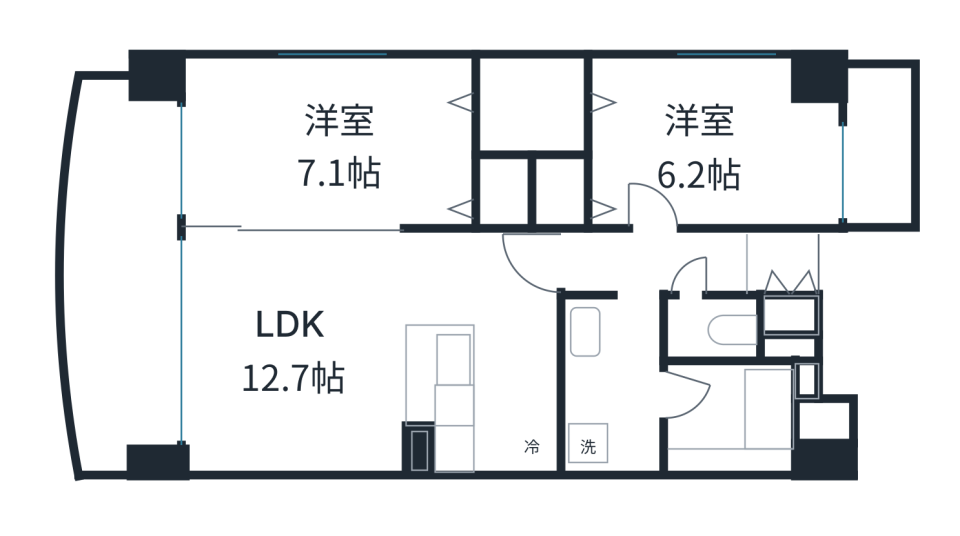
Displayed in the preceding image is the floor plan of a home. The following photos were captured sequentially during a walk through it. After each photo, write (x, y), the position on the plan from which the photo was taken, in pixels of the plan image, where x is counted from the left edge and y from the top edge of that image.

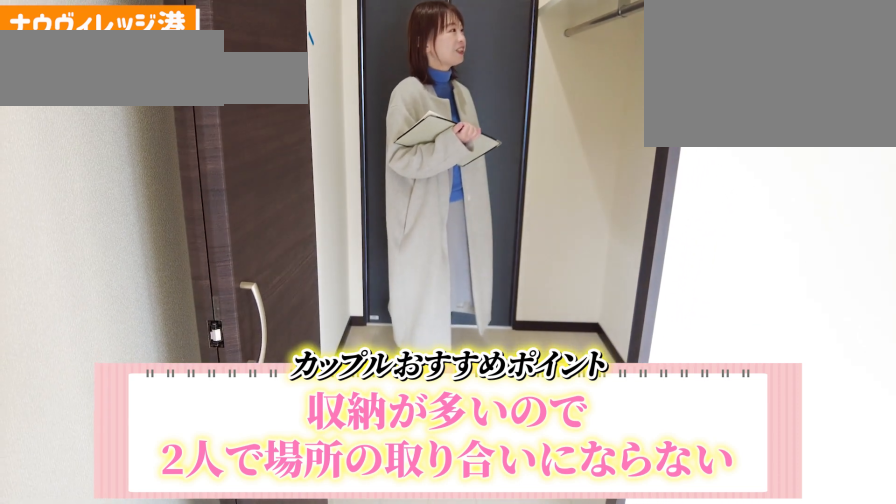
(533, 97)
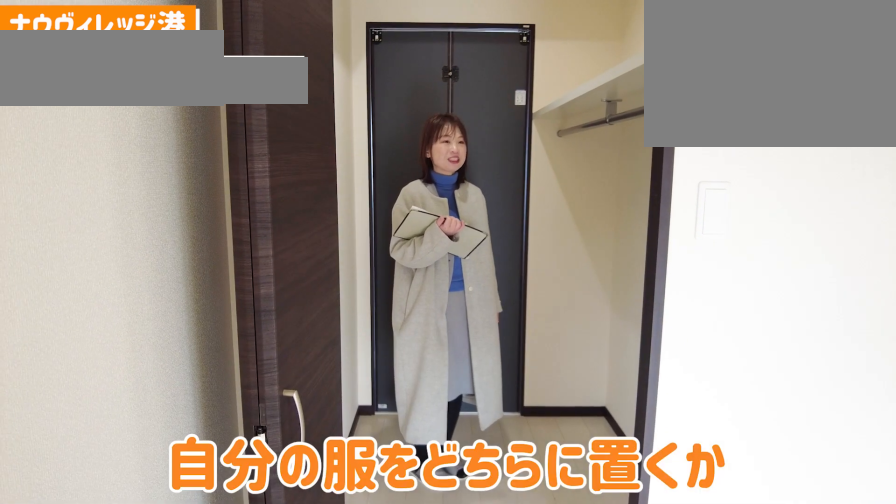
(533, 97)
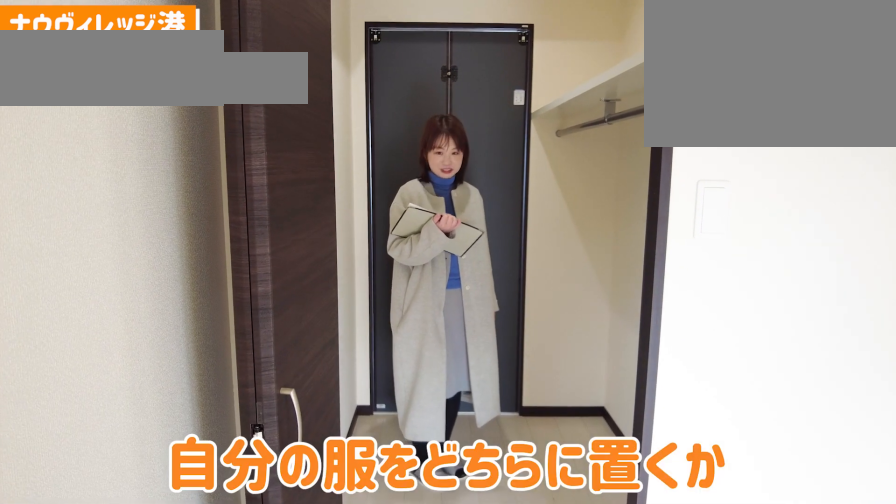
(533, 97)
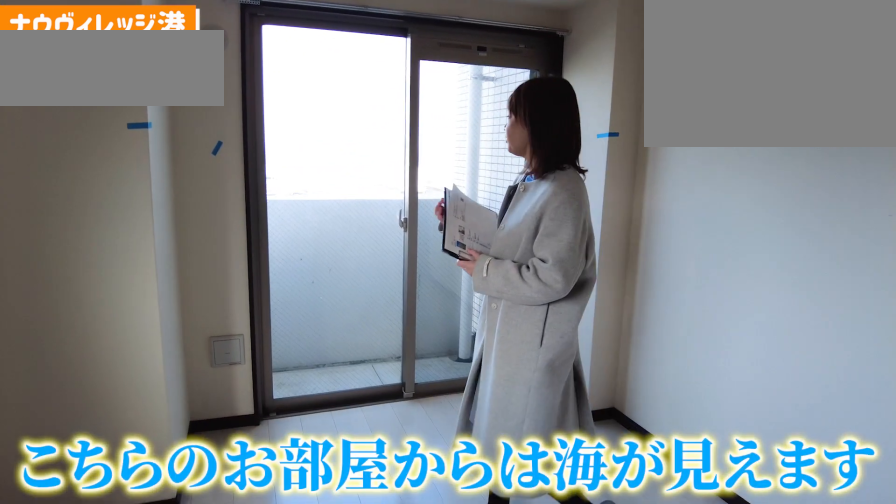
(802, 156)
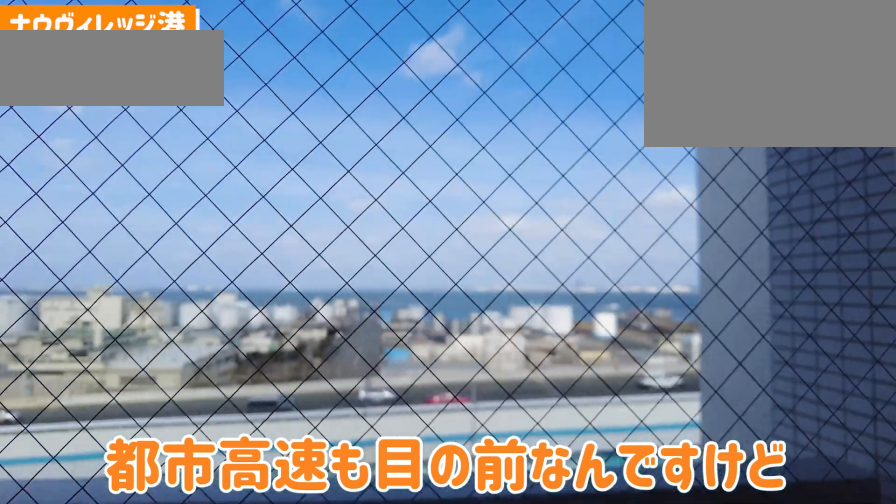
(802, 155)
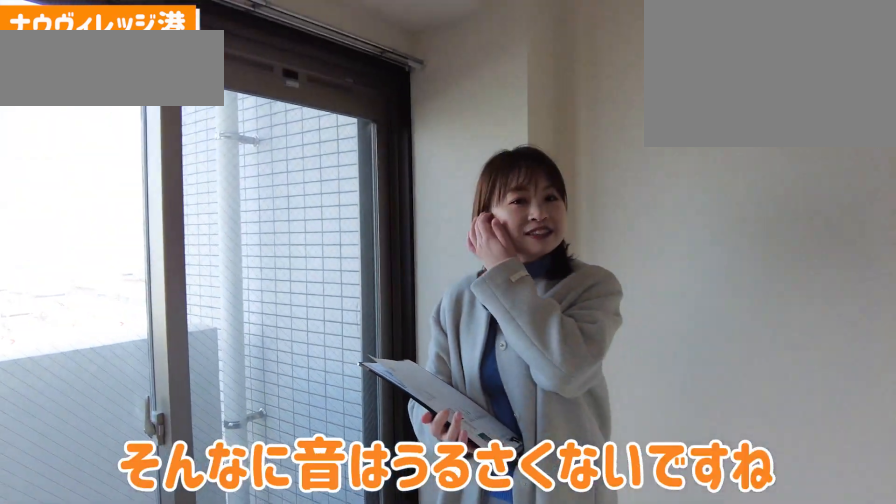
(802, 156)
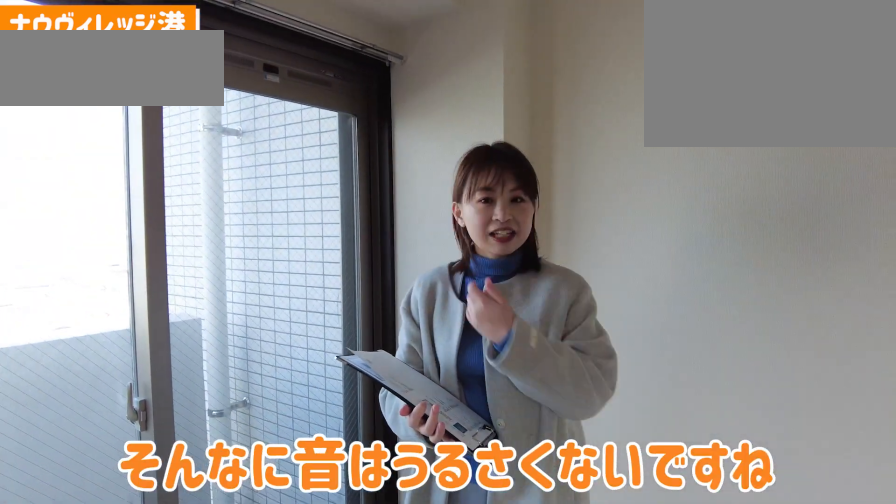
(802, 155)
